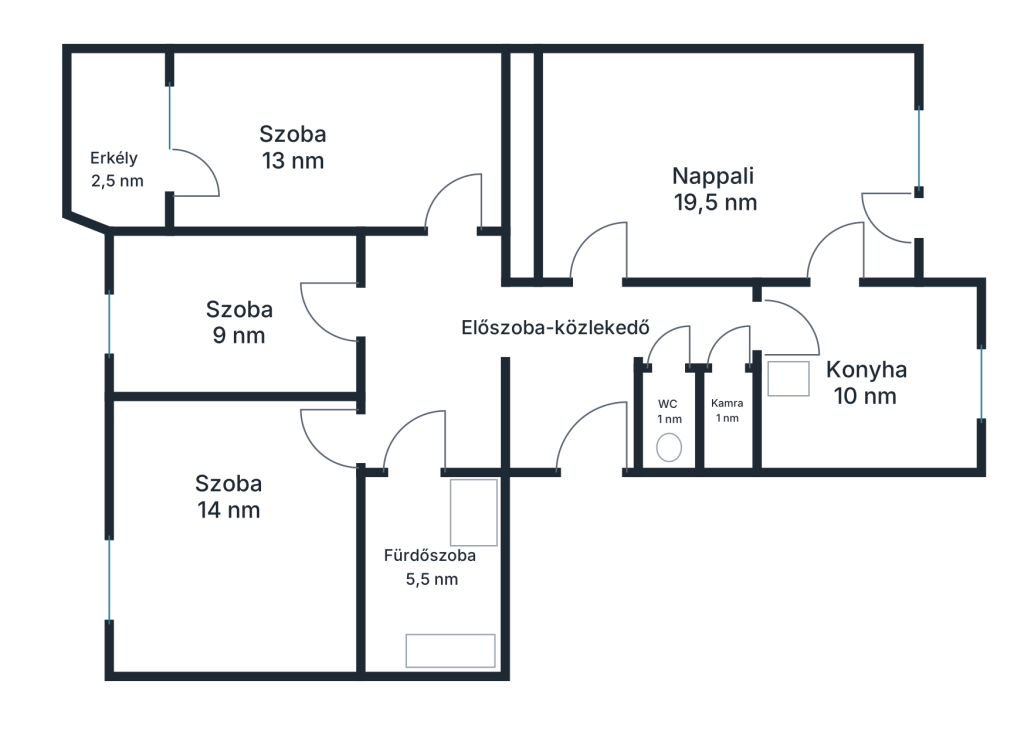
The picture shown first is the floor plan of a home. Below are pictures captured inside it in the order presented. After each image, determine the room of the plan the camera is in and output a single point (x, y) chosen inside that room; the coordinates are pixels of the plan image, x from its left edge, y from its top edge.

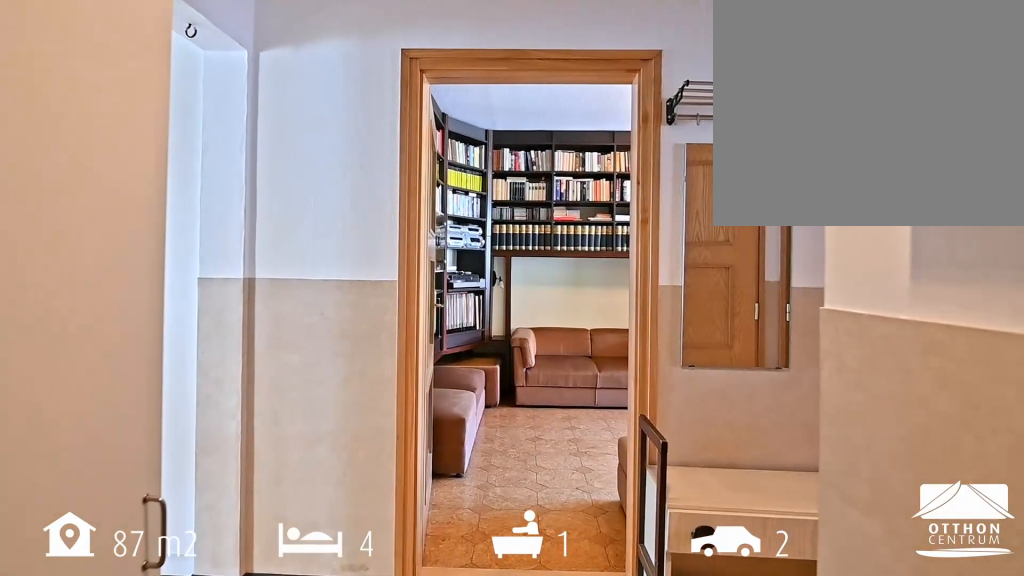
(572, 379)
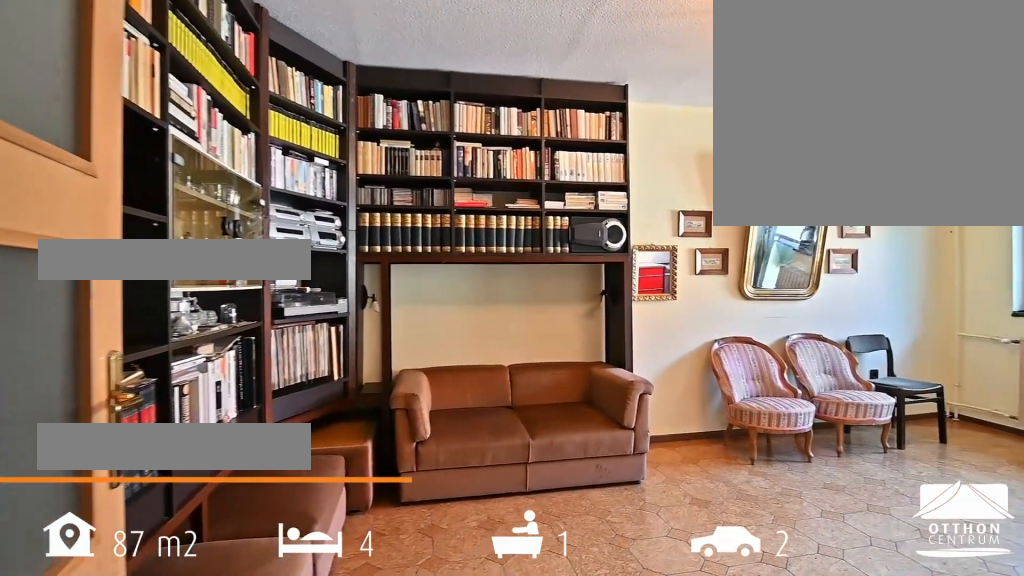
(715, 142)
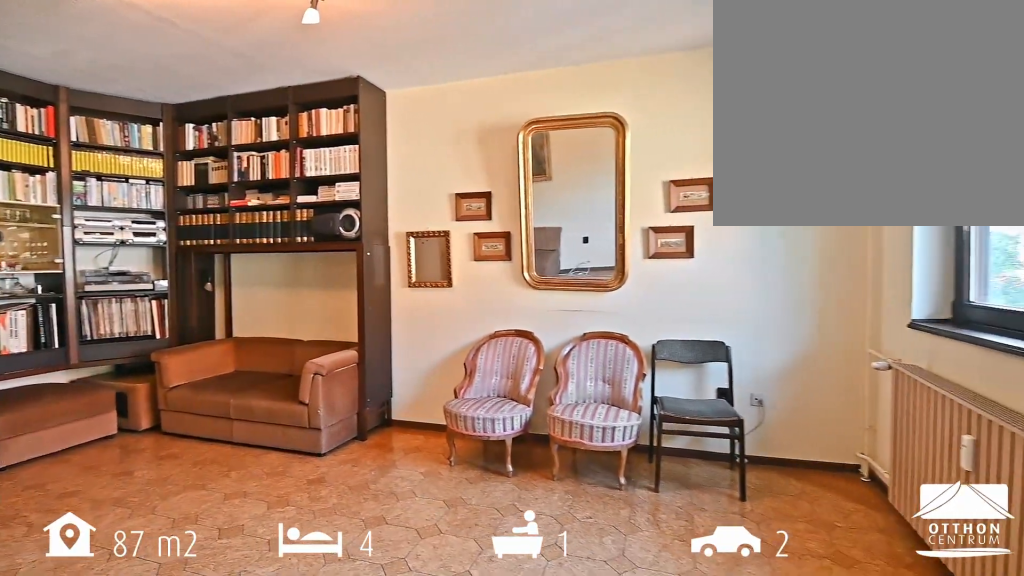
(715, 142)
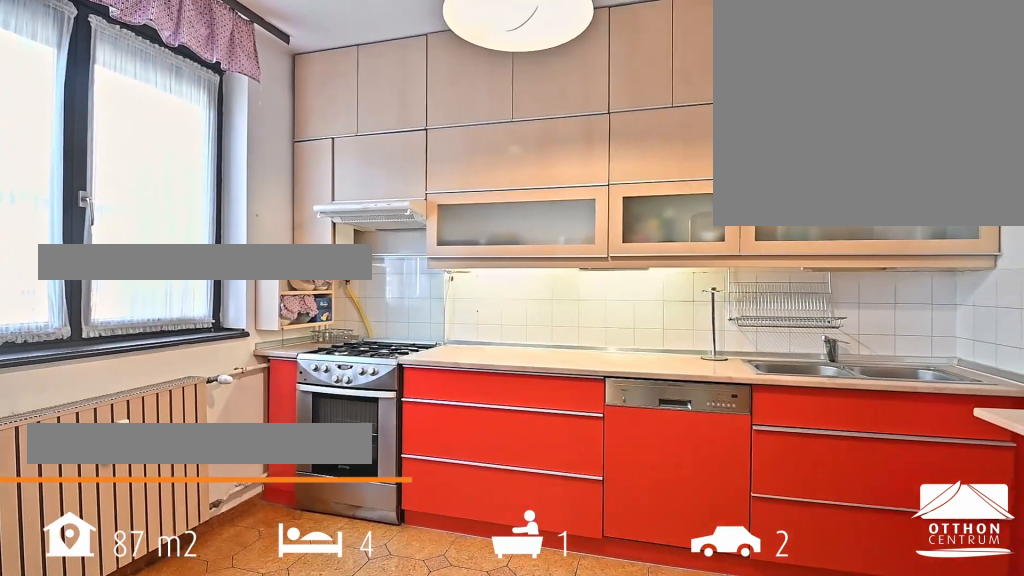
(869, 384)
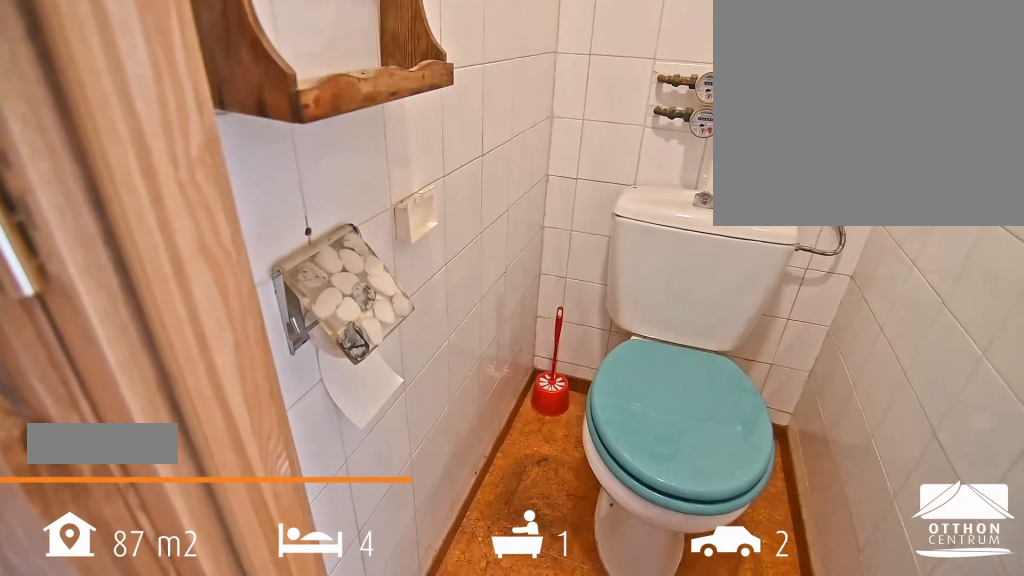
(671, 424)
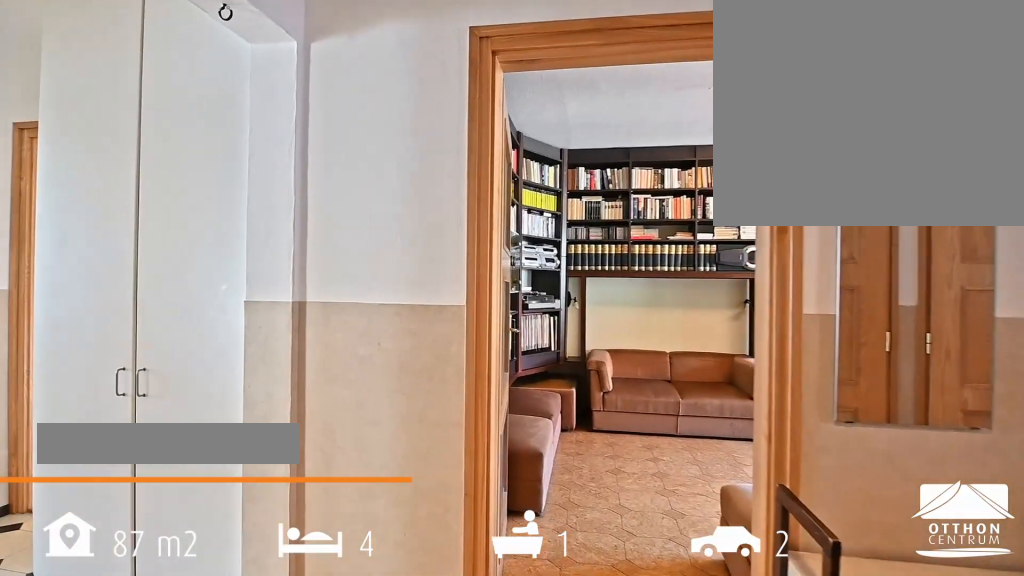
(581, 340)
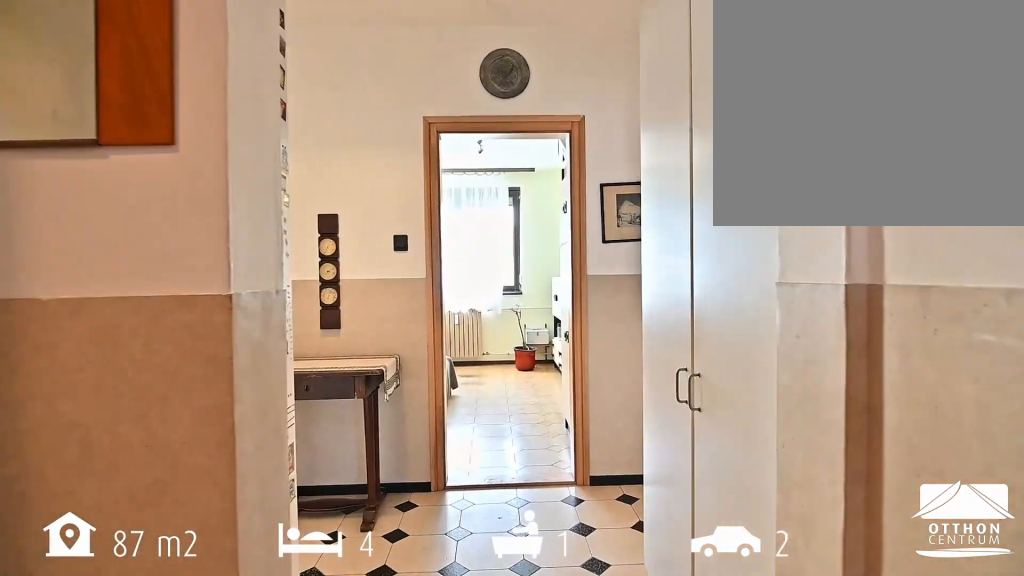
(433, 350)
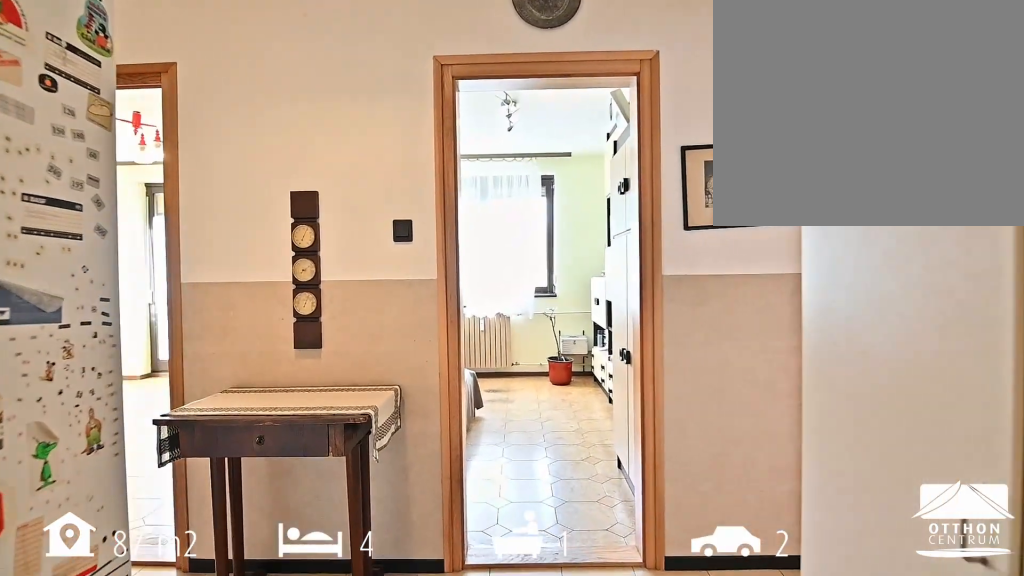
(433, 350)
